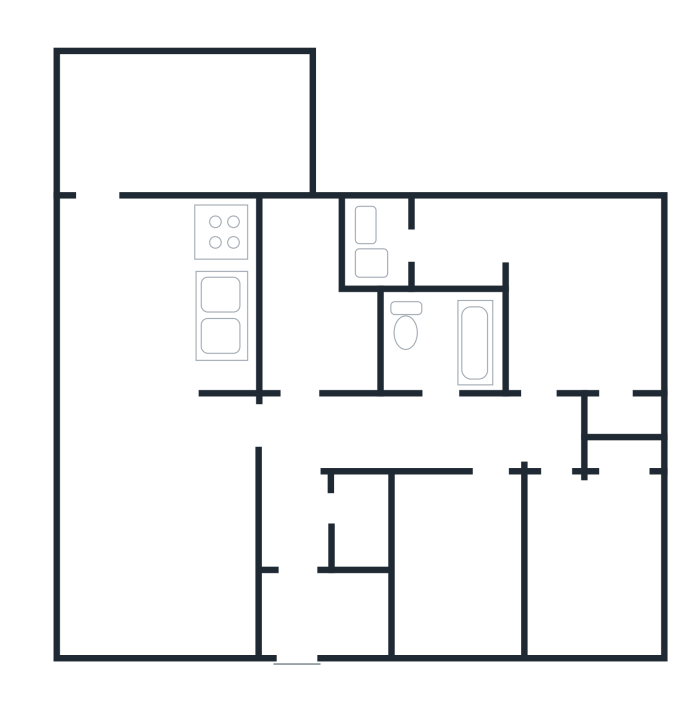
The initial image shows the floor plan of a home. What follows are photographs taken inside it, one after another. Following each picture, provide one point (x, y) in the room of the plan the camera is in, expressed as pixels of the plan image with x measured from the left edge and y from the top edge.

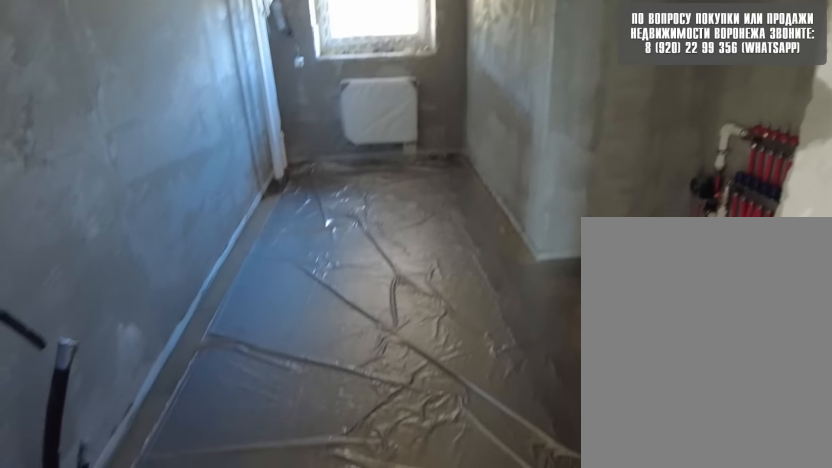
(321, 366)
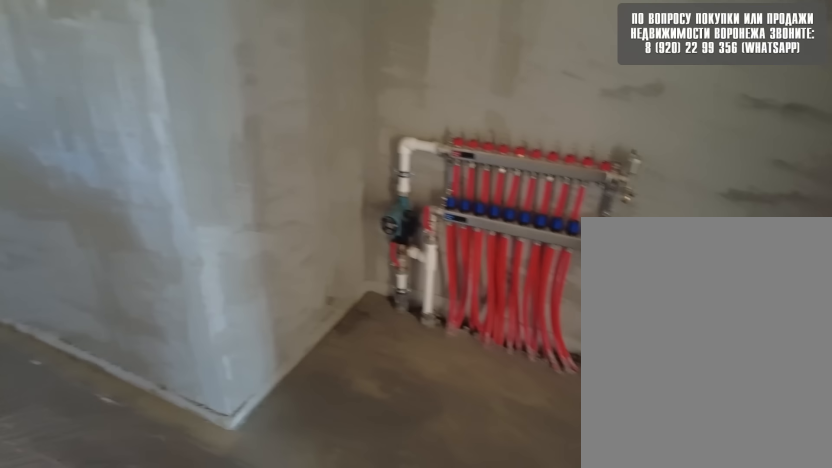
(324, 352)
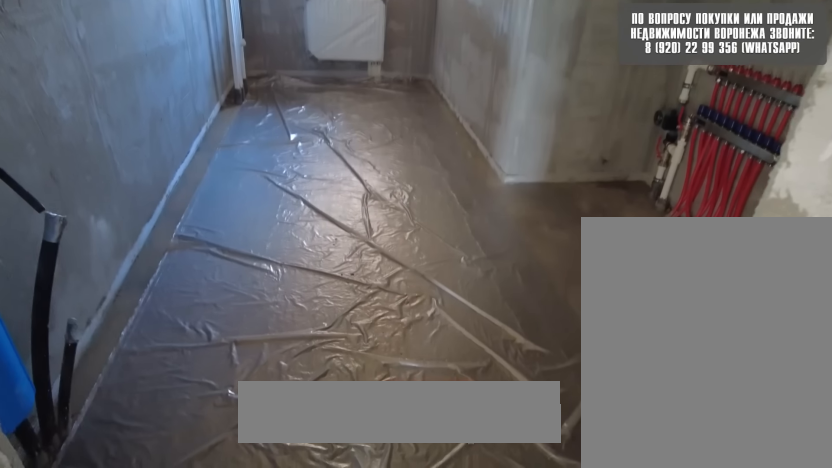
(325, 350)
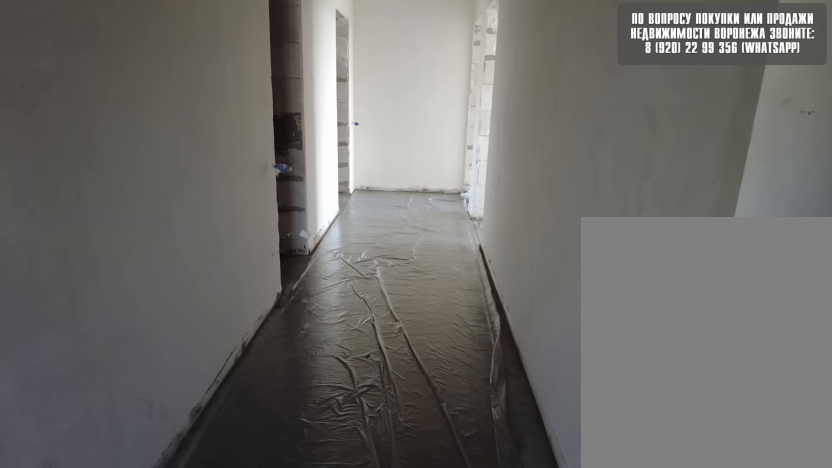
(310, 455)
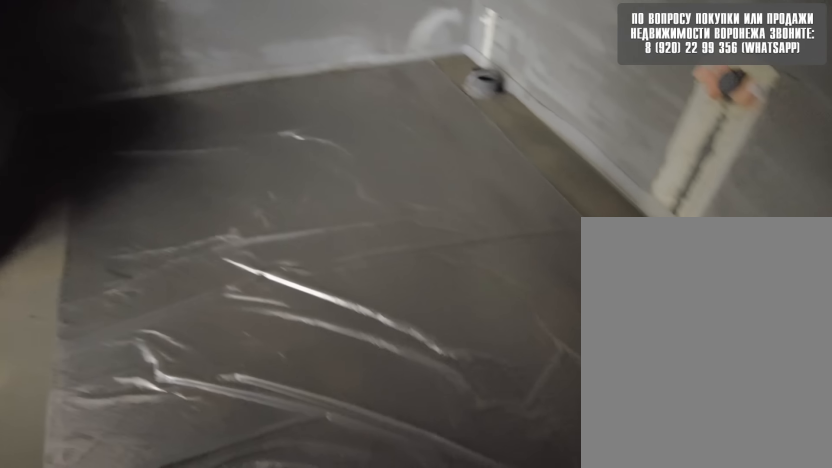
(461, 455)
